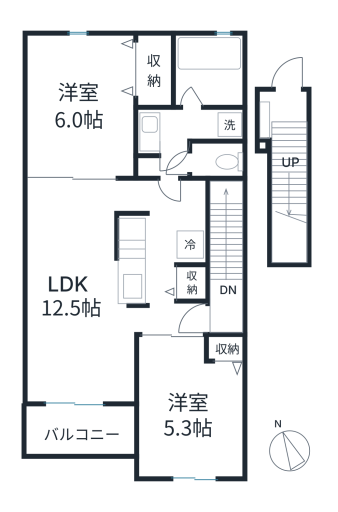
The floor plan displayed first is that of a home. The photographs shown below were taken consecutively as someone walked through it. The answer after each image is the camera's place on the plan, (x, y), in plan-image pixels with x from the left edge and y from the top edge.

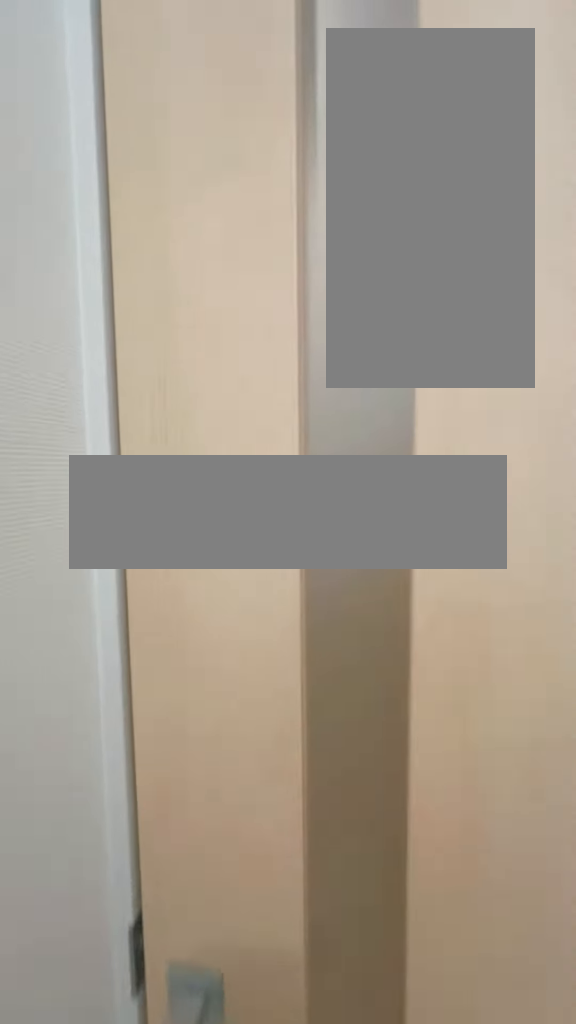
(164, 314)
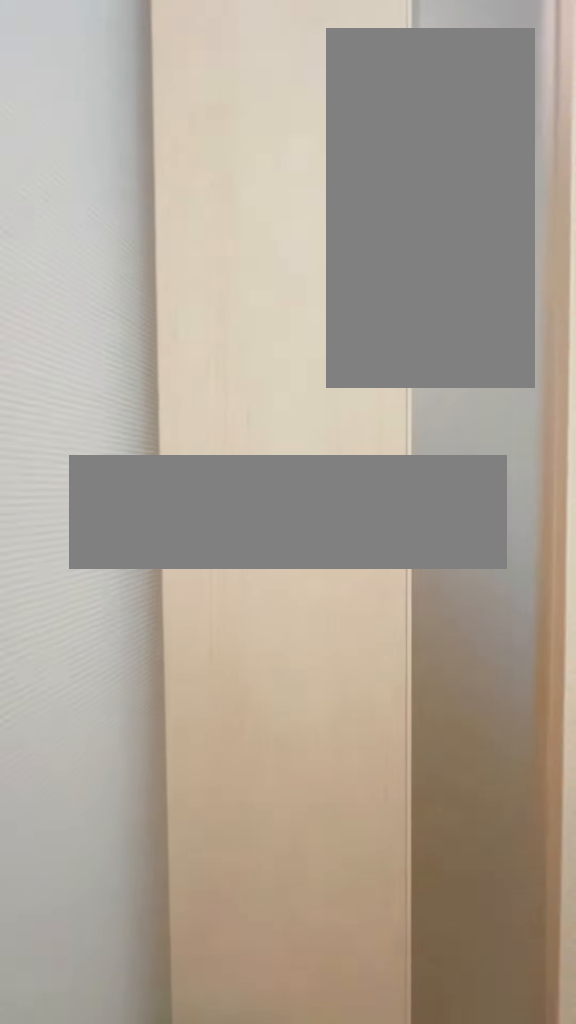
(184, 316)
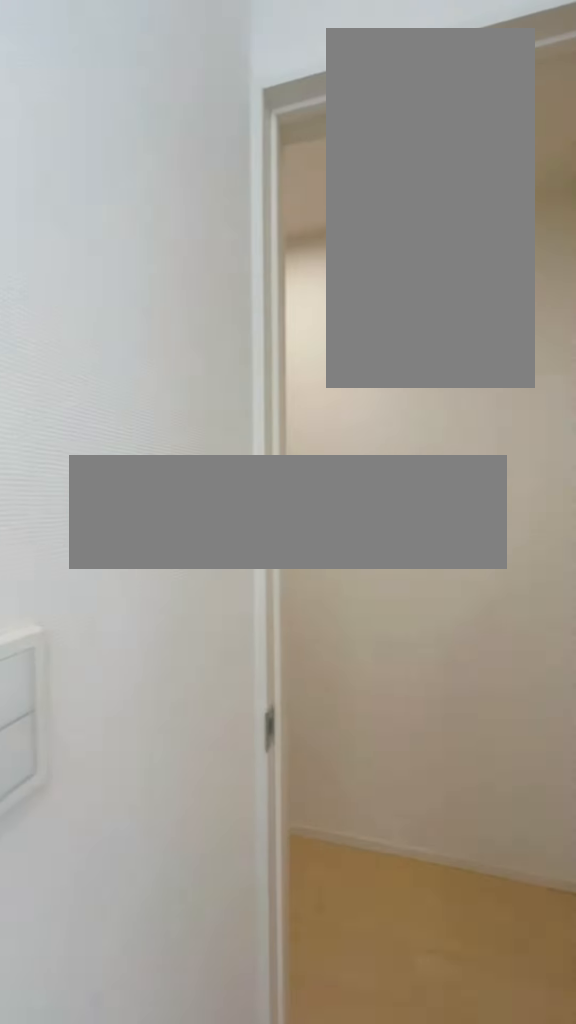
(201, 314)
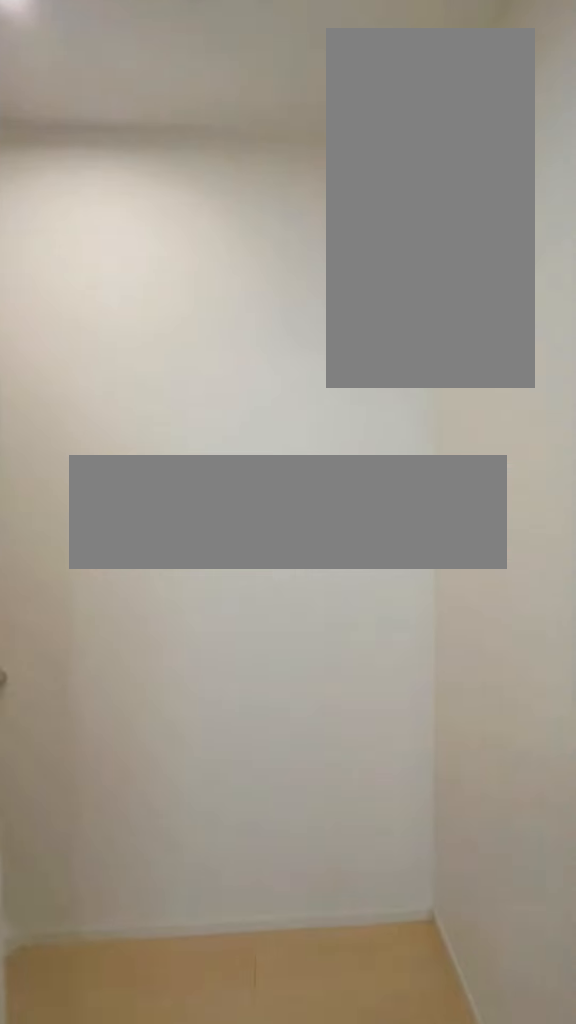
(219, 315)
